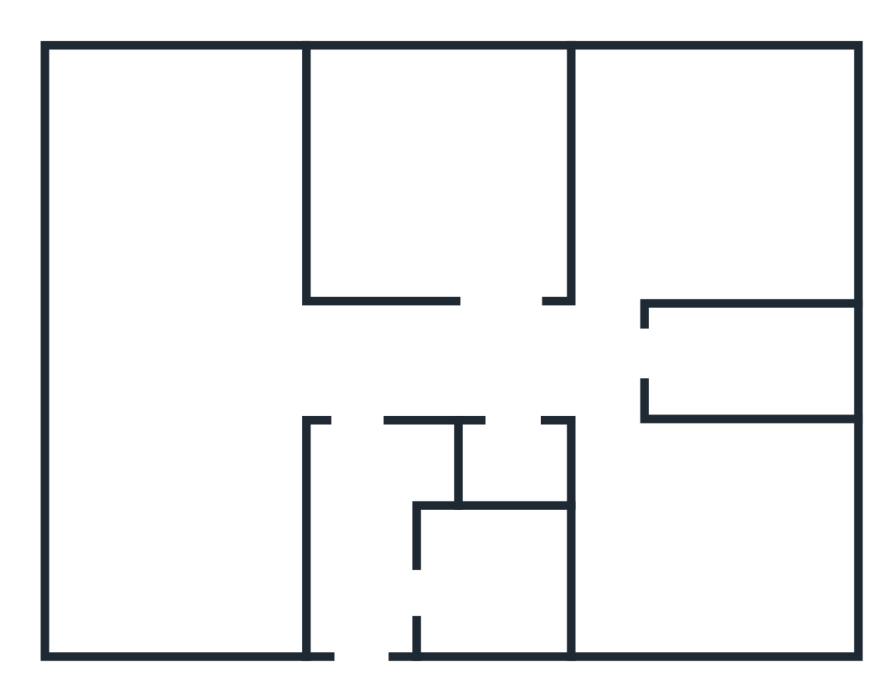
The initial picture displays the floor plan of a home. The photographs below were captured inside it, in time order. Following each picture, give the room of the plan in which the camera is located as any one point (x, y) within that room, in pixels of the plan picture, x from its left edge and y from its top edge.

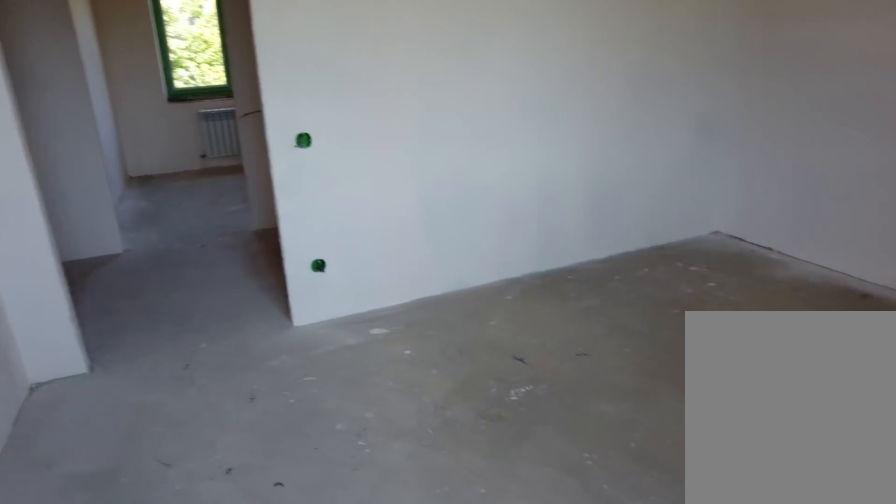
(653, 566)
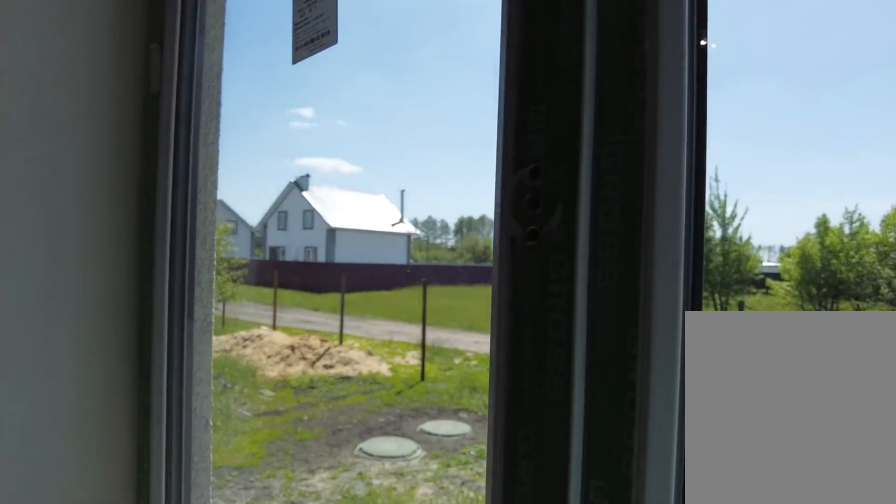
(653, 566)
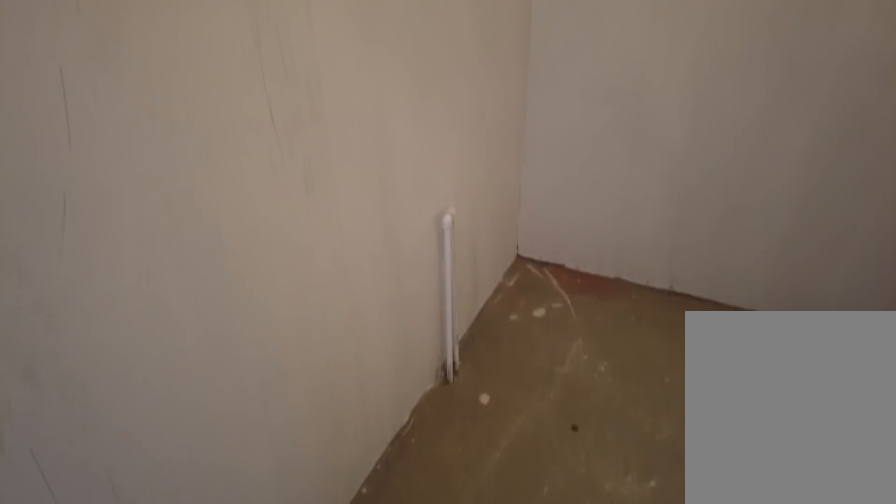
(607, 370)
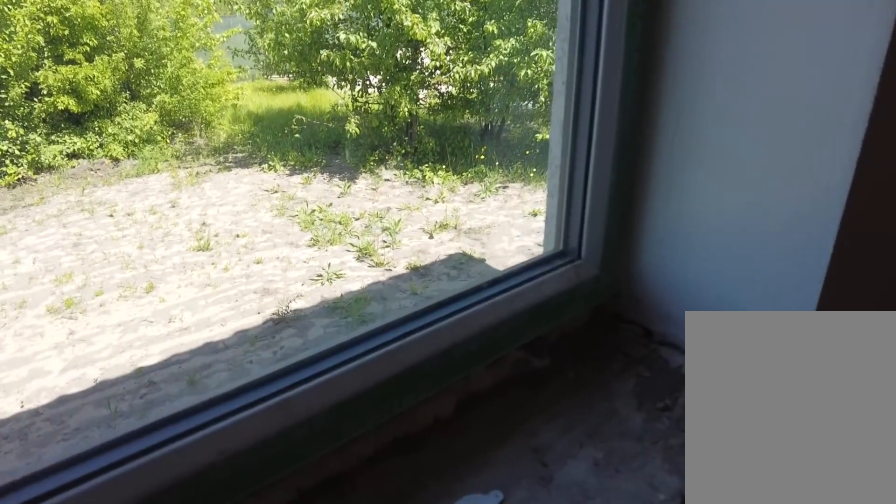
(629, 249)
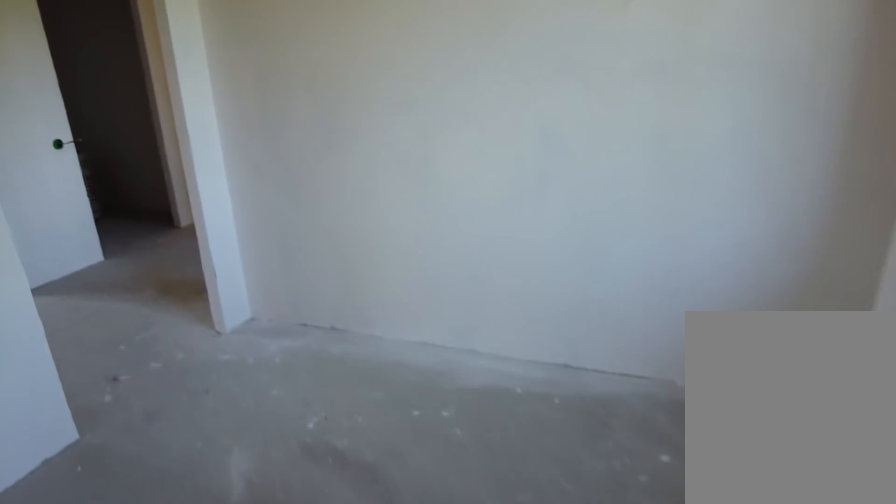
(629, 249)
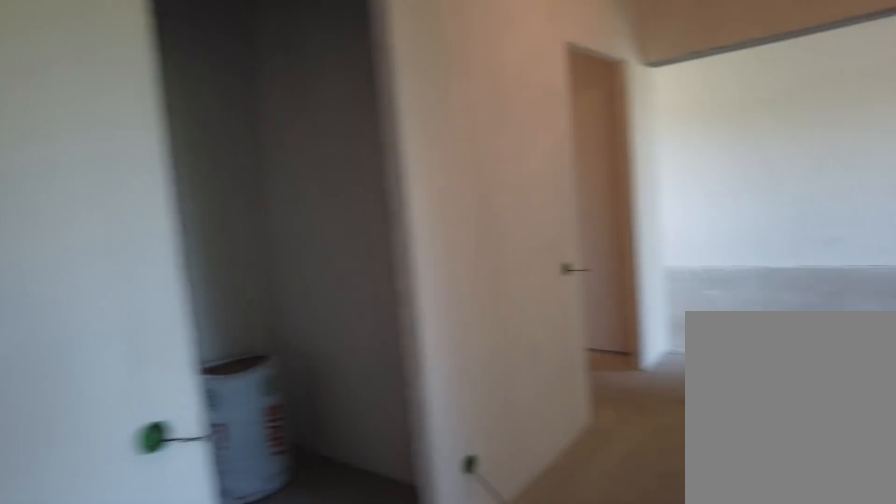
(596, 357)
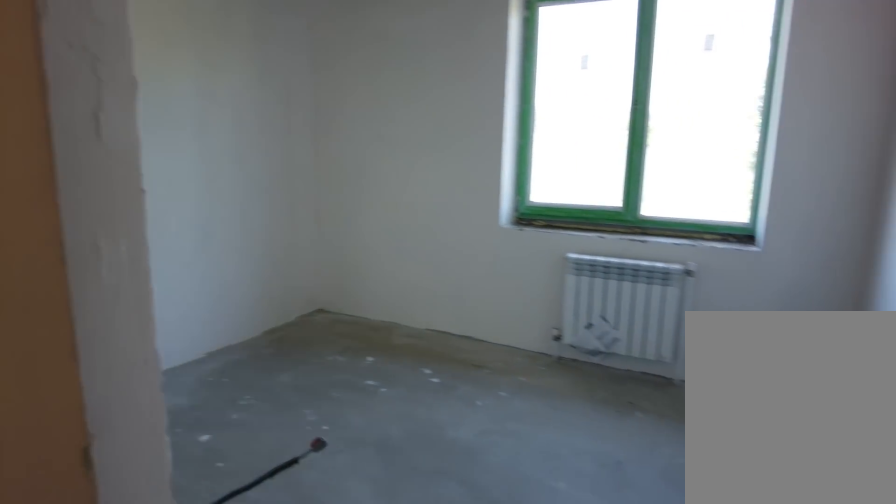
(510, 378)
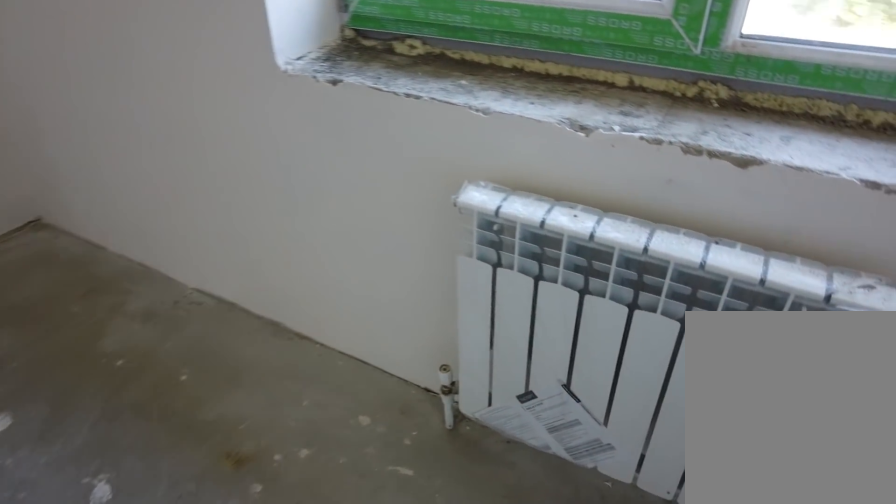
(500, 257)
